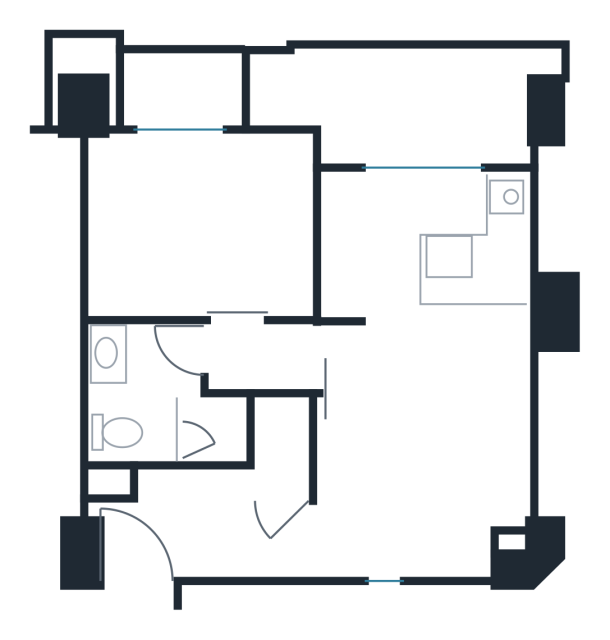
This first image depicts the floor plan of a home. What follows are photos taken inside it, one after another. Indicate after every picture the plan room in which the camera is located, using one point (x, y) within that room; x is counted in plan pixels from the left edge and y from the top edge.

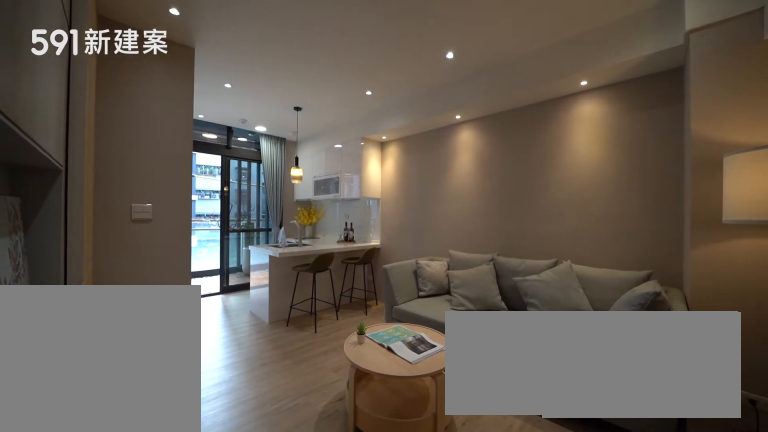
(427, 458)
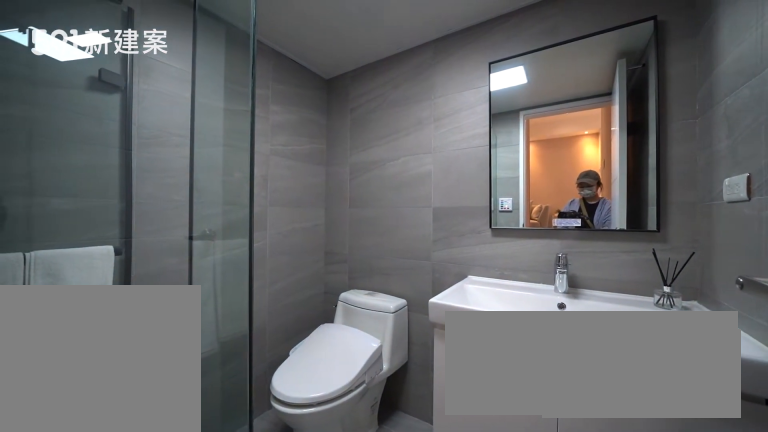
(158, 403)
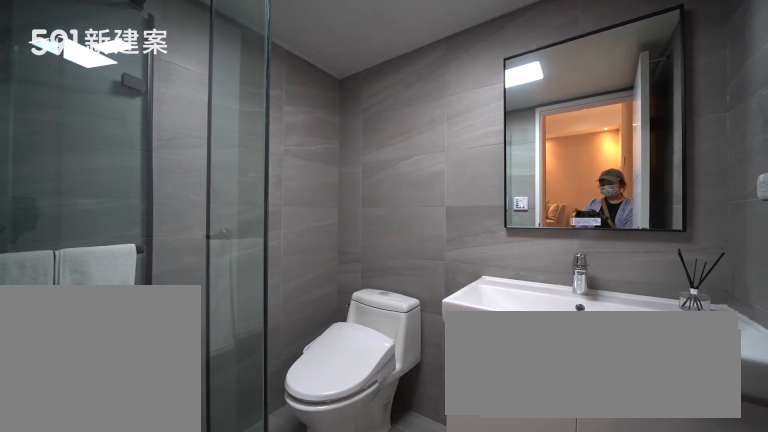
(158, 403)
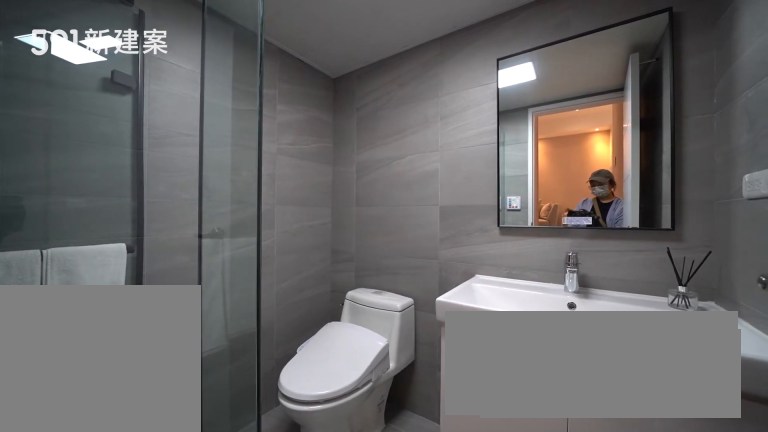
(158, 403)
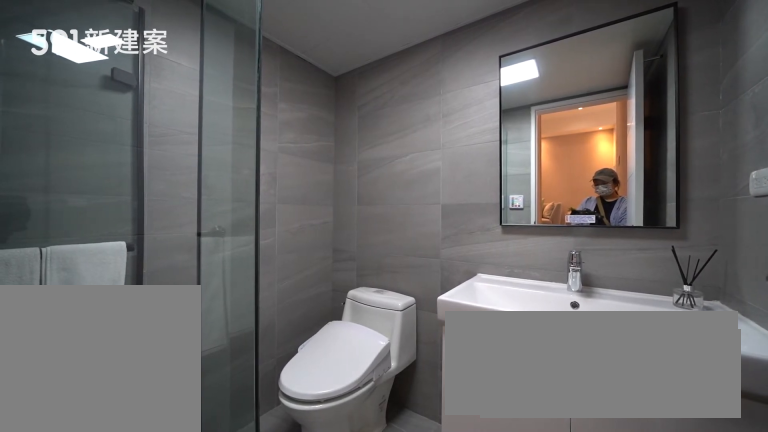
(158, 403)
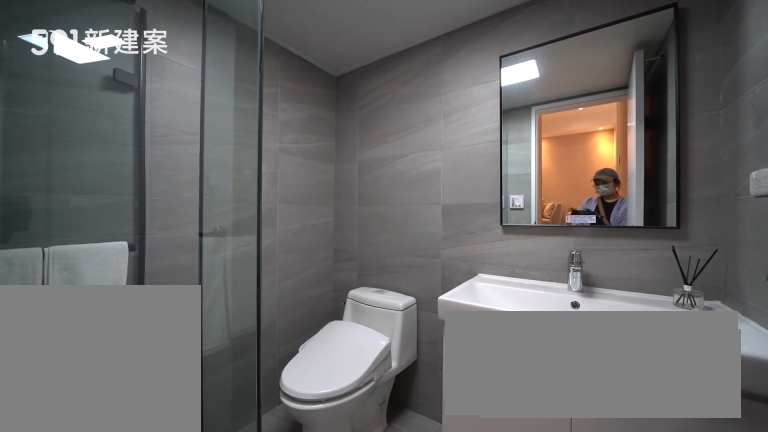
(158, 403)
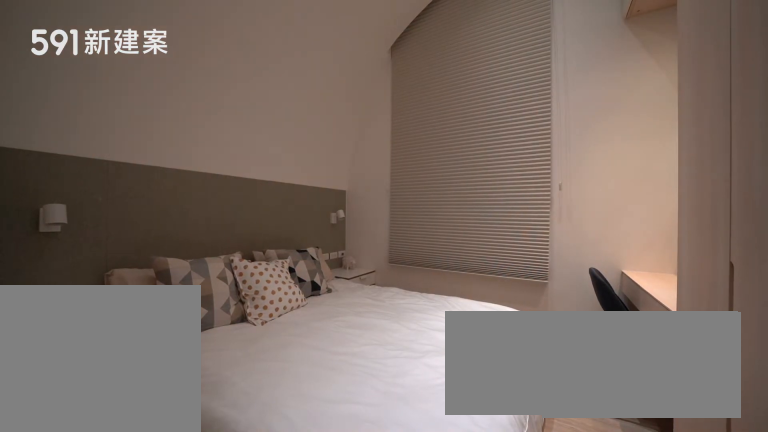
(200, 224)
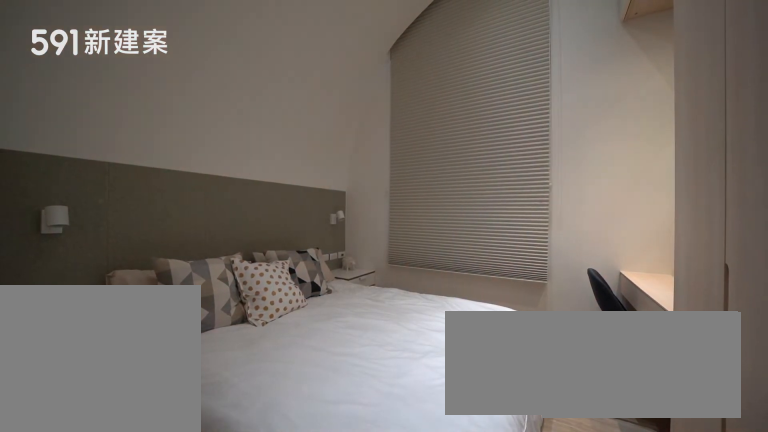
(200, 224)
